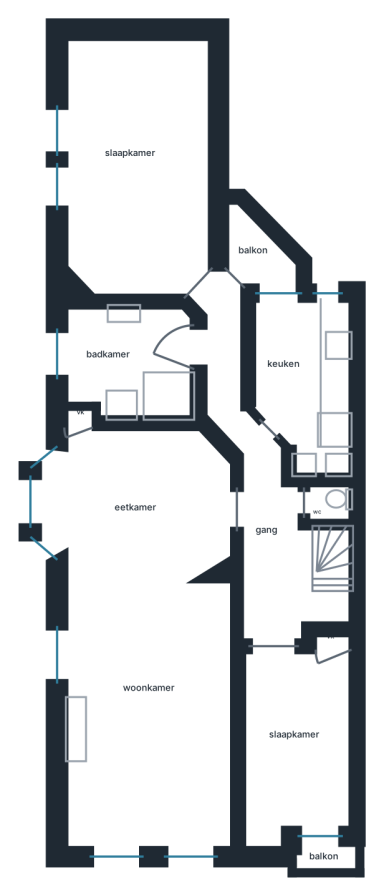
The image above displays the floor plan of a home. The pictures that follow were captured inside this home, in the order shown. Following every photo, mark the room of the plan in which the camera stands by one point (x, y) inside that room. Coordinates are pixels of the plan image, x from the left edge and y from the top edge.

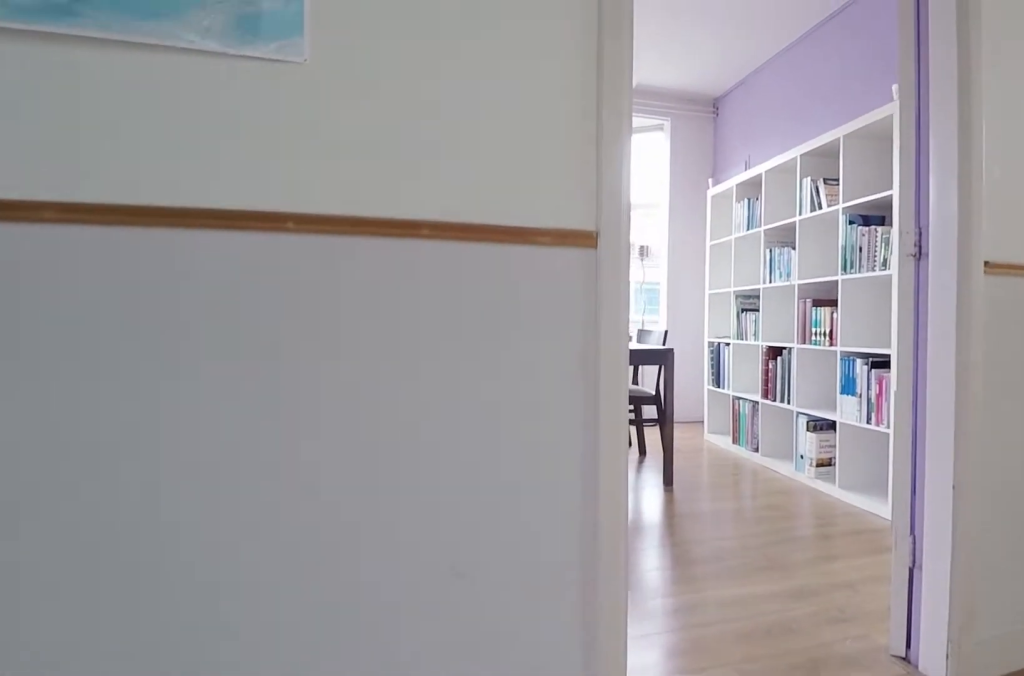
(330, 560)
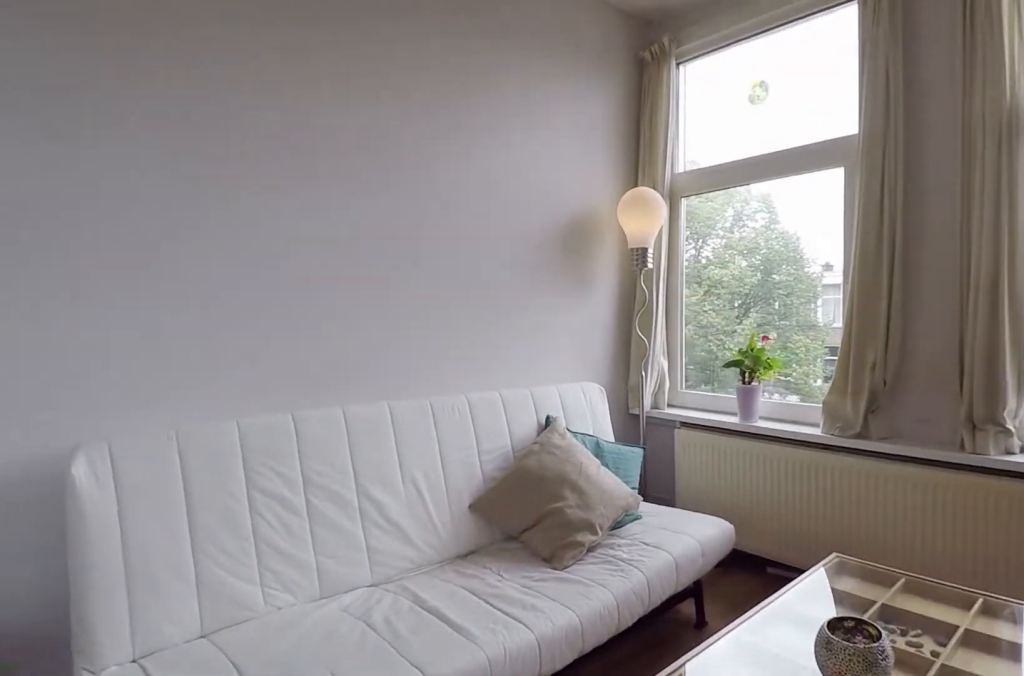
(147, 637)
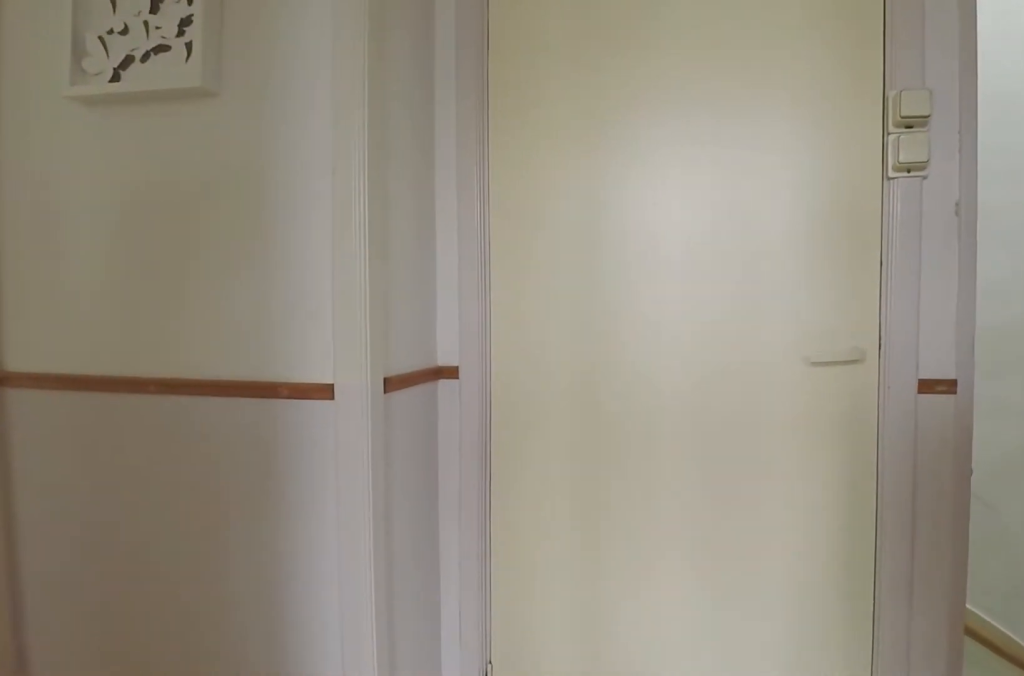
(331, 559)
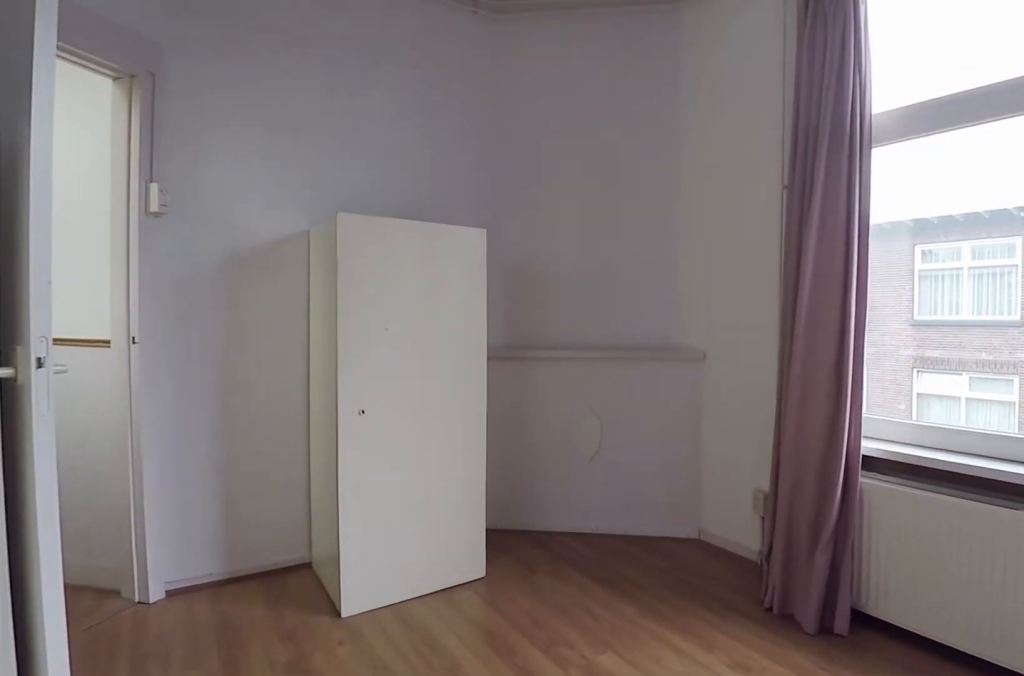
(137, 164)
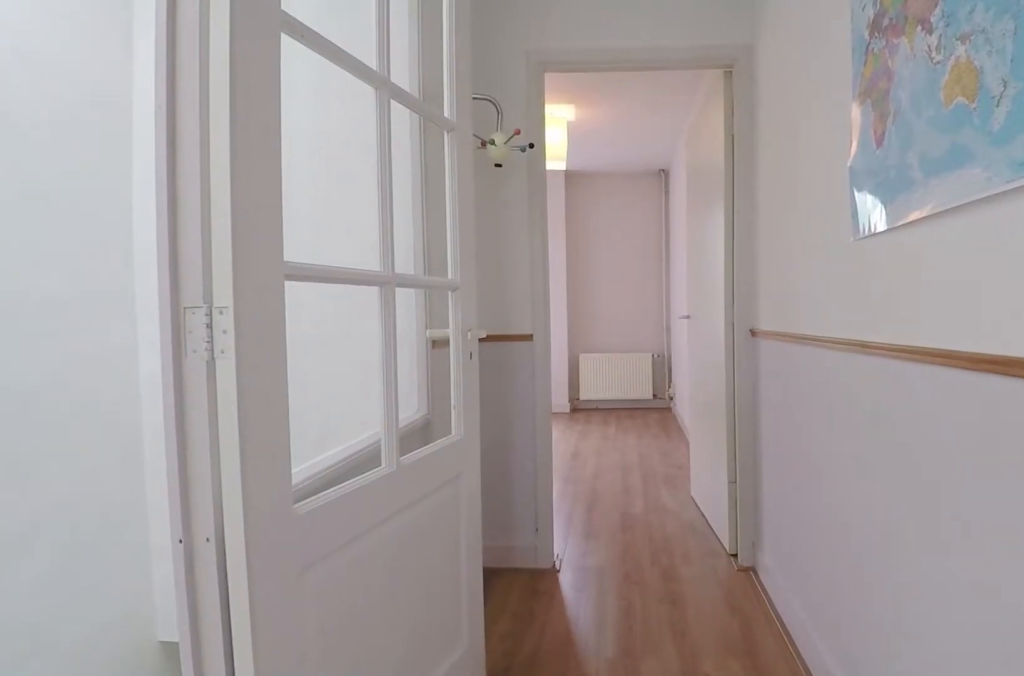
(329, 560)
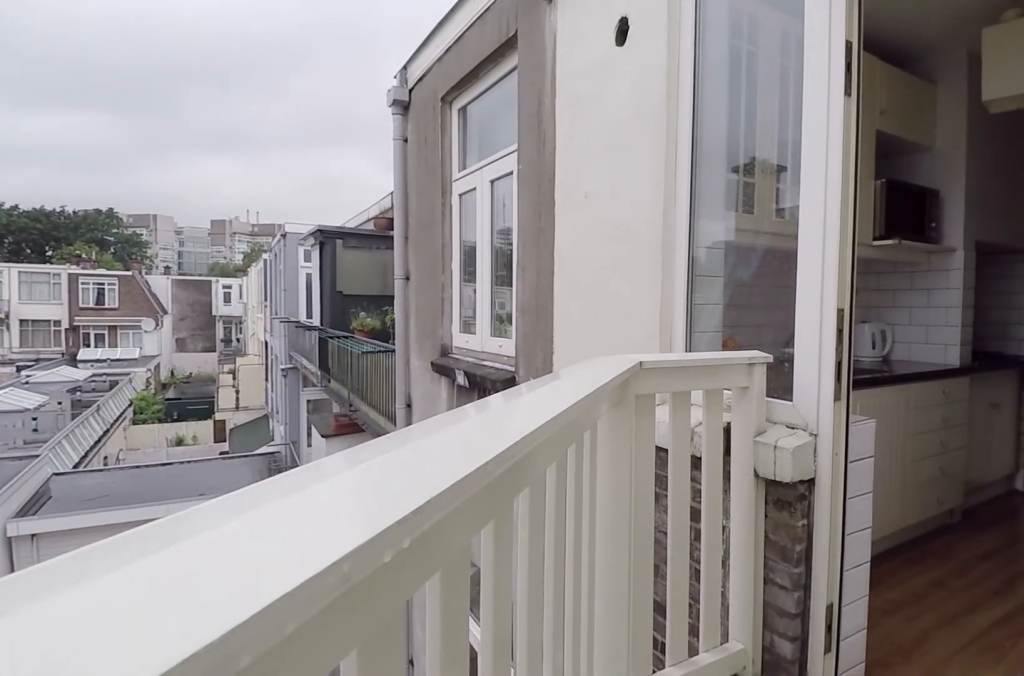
(259, 256)
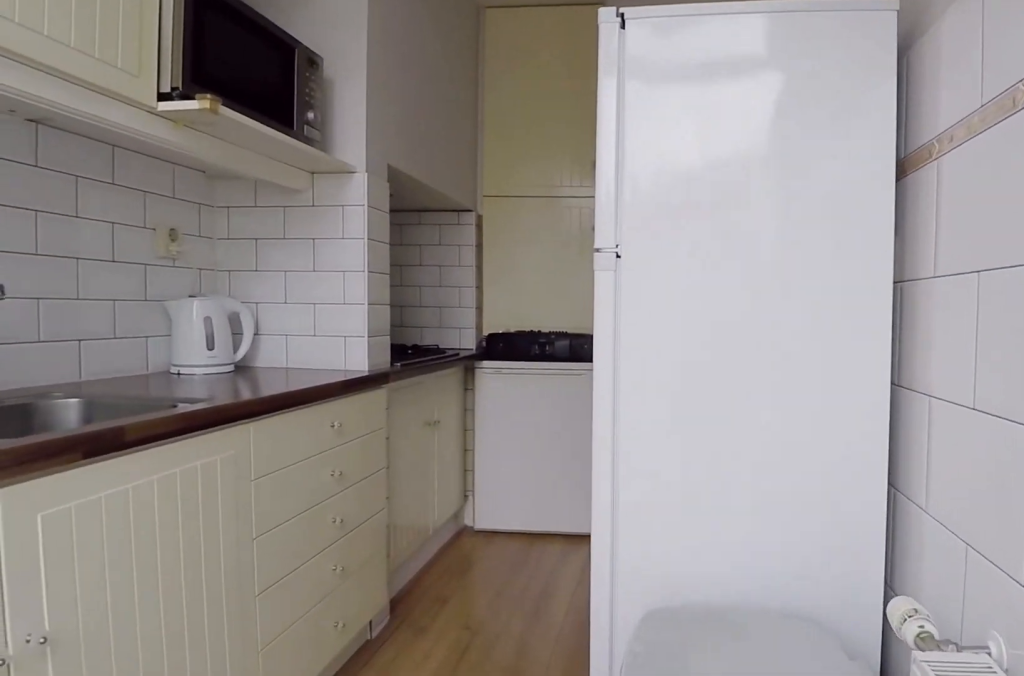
(334, 373)
